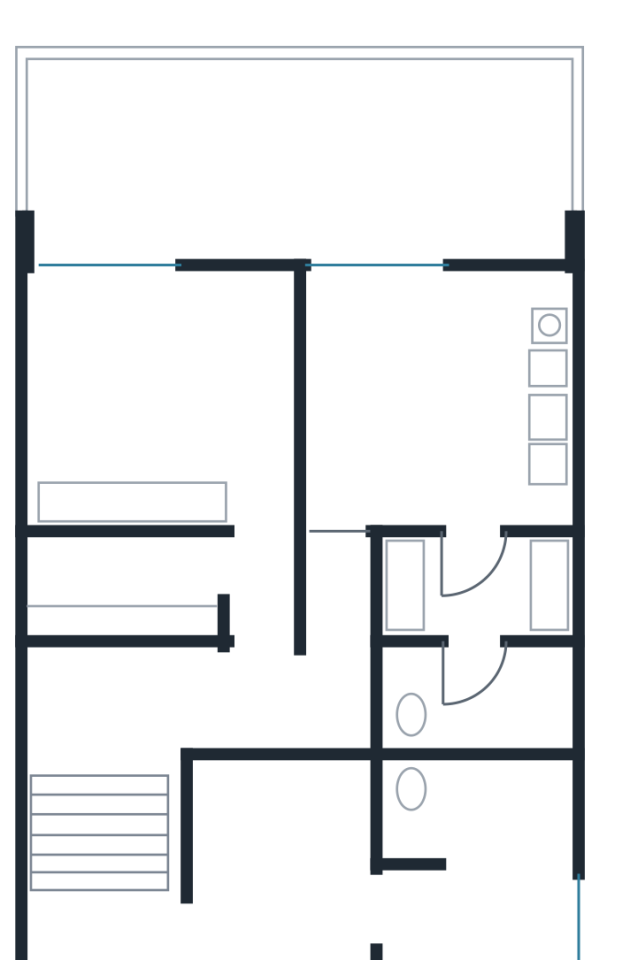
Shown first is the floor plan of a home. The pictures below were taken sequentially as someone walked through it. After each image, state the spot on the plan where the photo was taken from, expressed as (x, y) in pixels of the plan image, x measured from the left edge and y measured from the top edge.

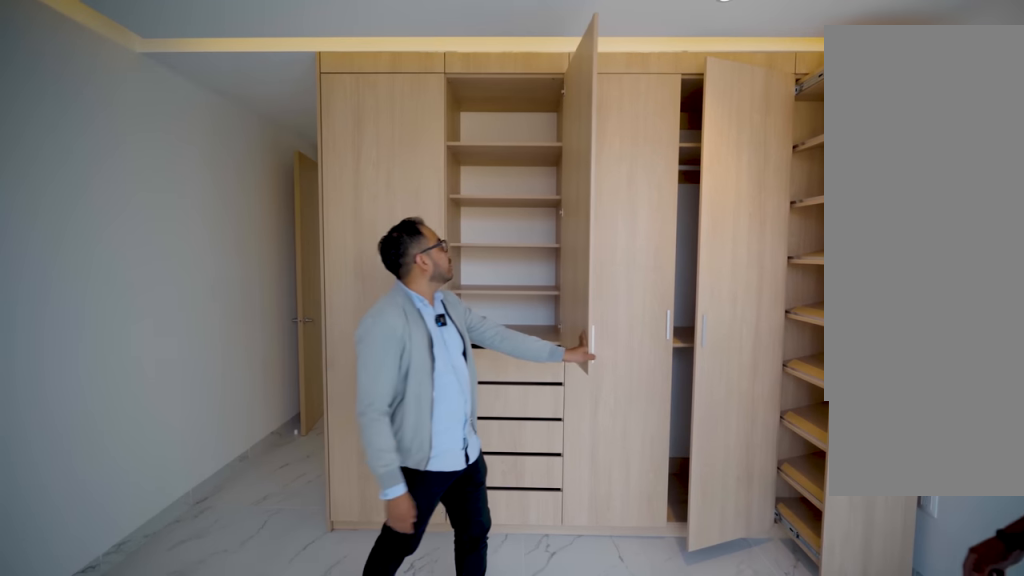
(152, 408)
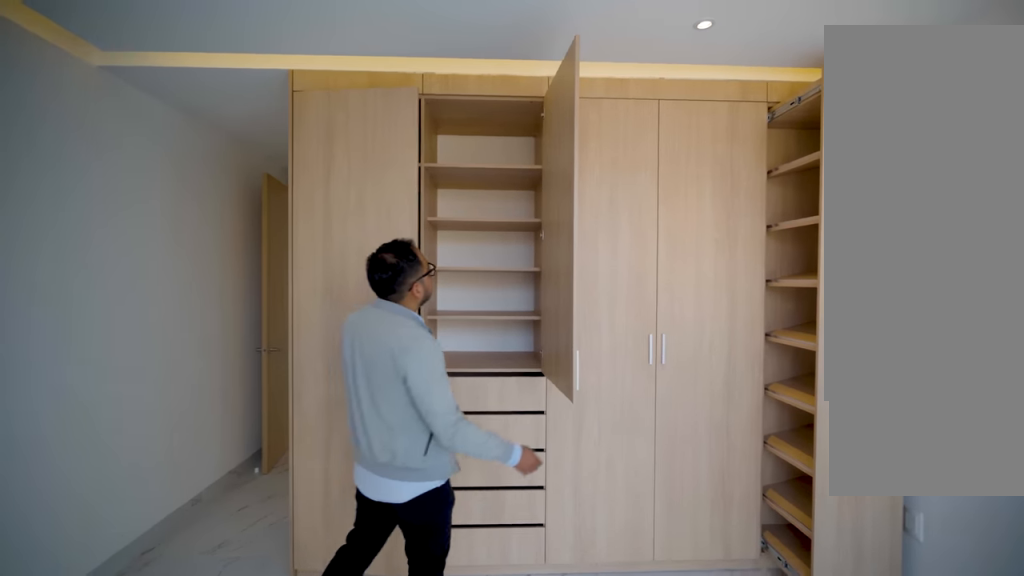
(184, 383)
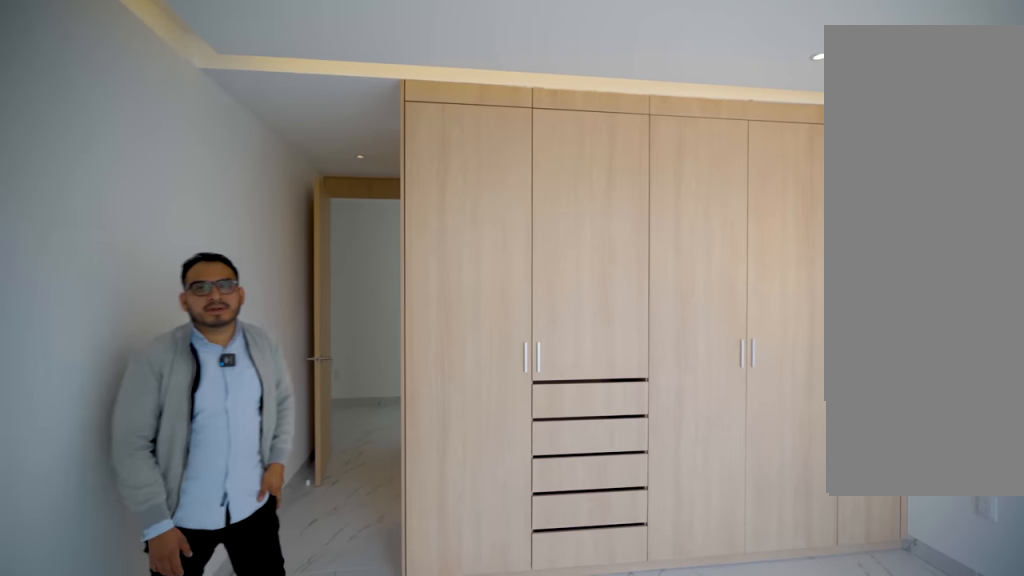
(243, 341)
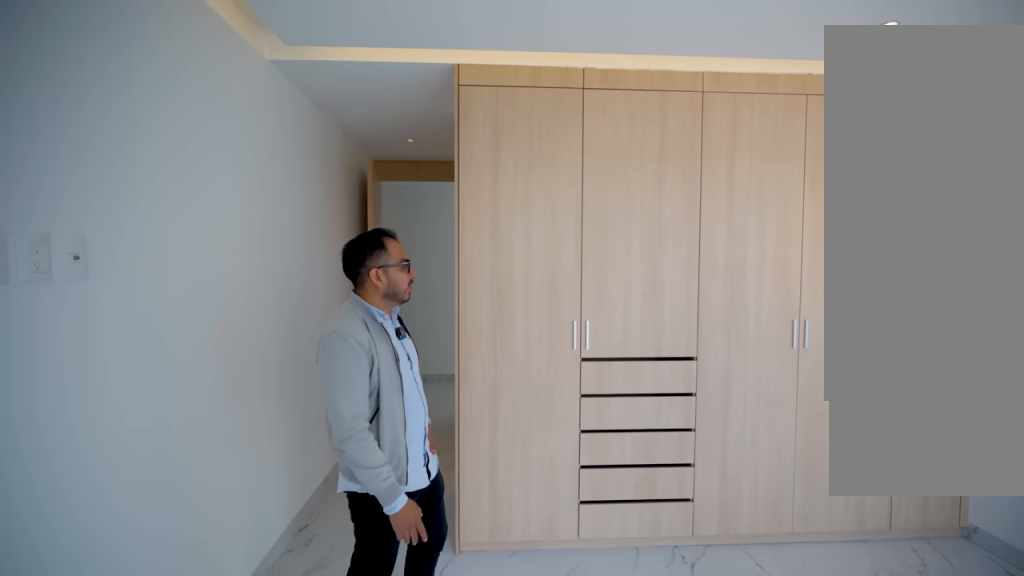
(243, 341)
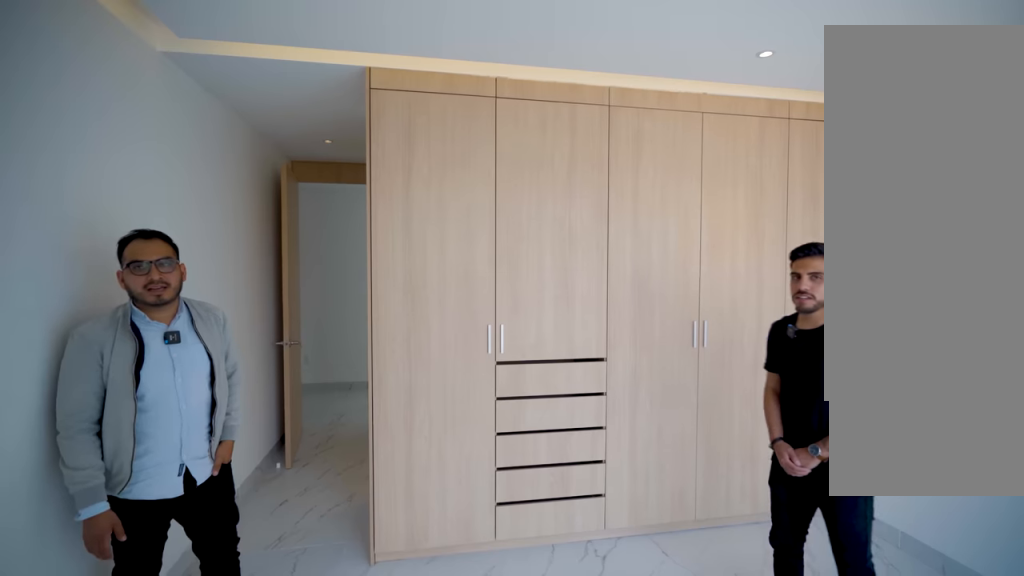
(246, 356)
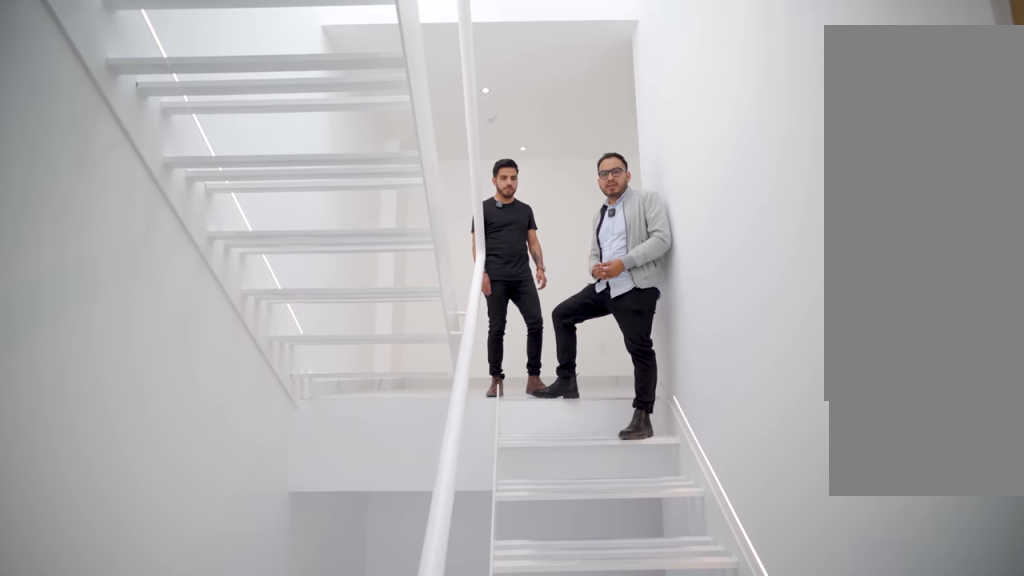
(160, 930)
